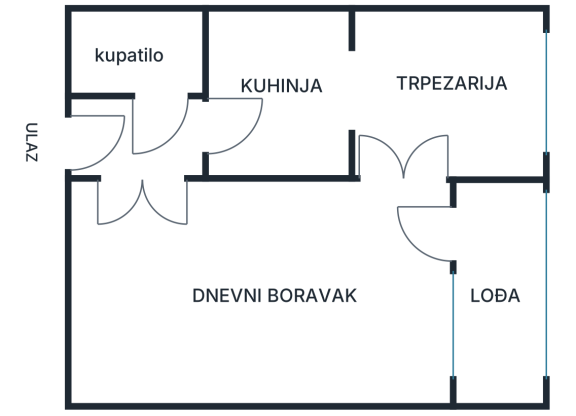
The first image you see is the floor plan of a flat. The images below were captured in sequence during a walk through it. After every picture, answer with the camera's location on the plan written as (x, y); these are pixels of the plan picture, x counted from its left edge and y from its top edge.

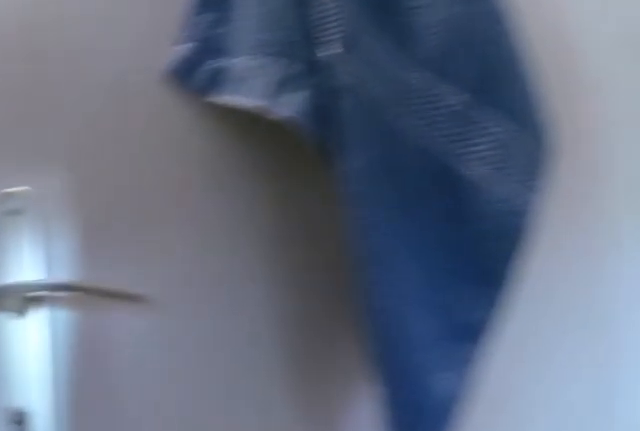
(192, 123)
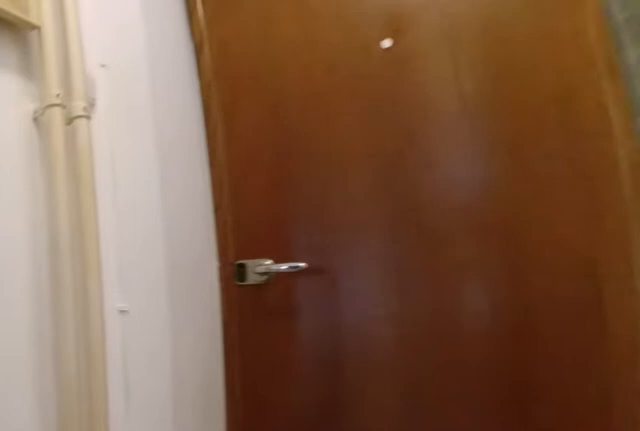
(160, 129)
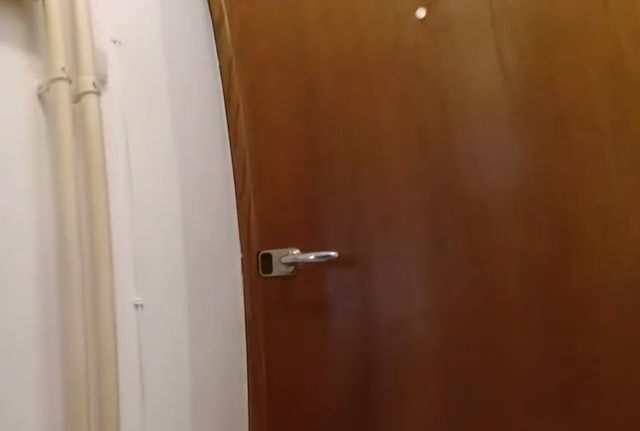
(150, 133)
